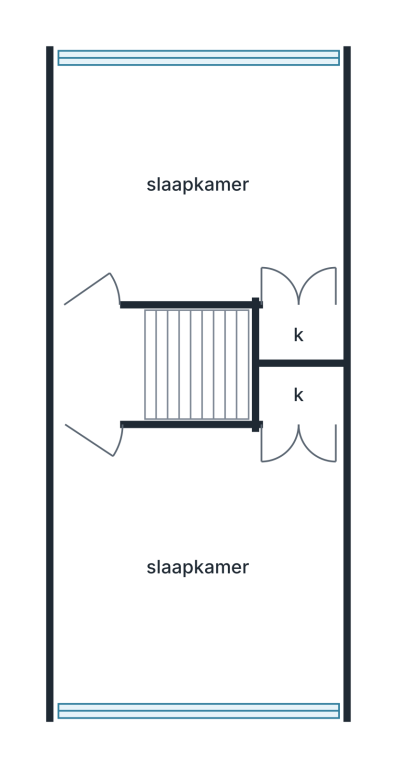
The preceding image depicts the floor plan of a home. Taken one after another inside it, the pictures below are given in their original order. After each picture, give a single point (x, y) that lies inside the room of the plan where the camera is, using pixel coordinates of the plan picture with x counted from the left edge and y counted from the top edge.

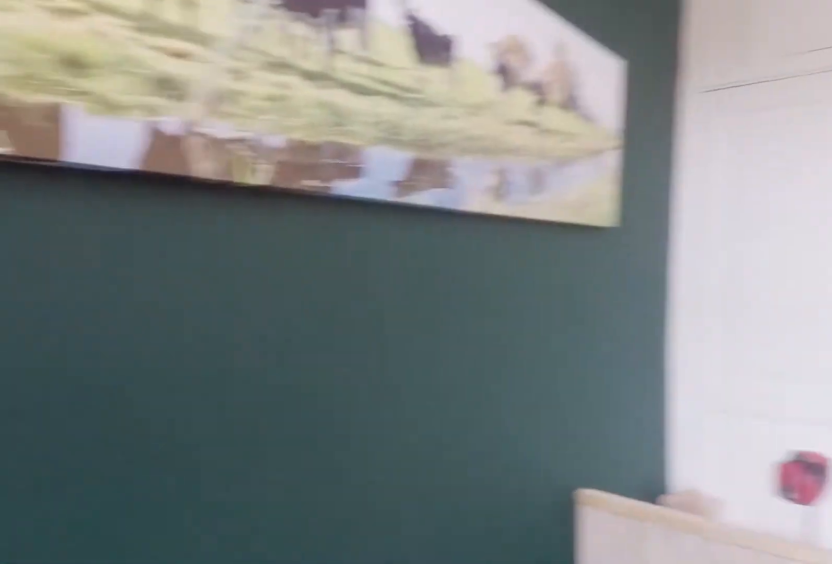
(297, 169)
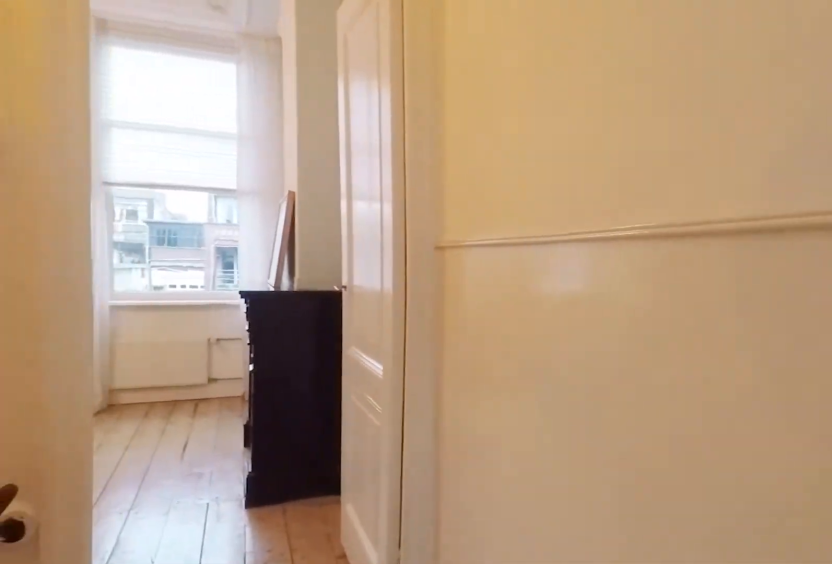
(99, 363)
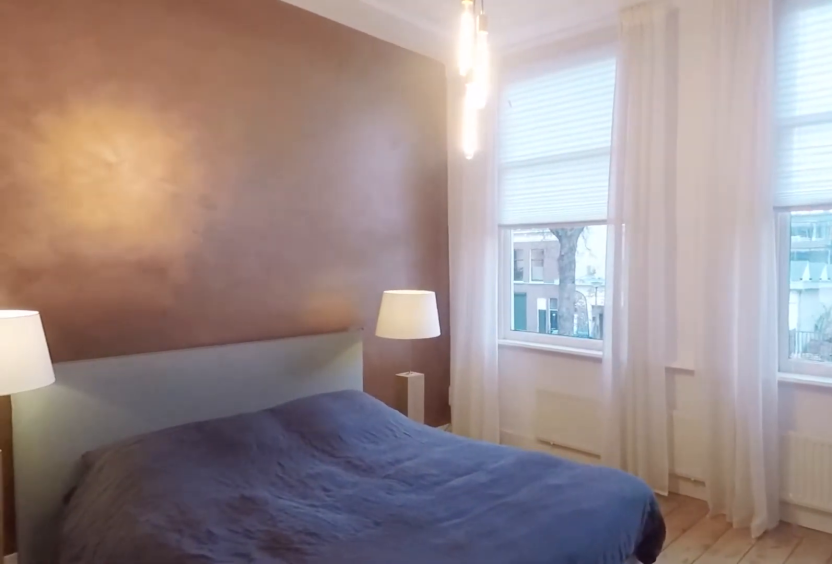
(217, 513)
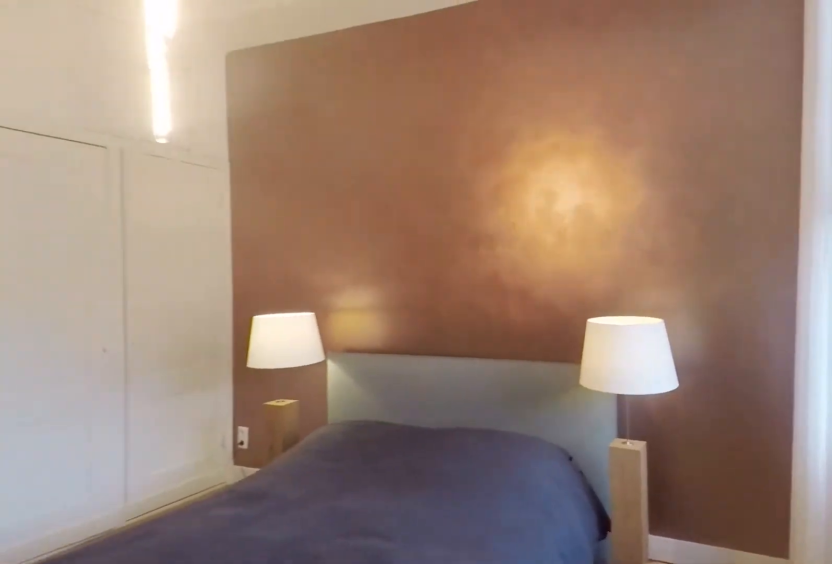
(217, 513)
